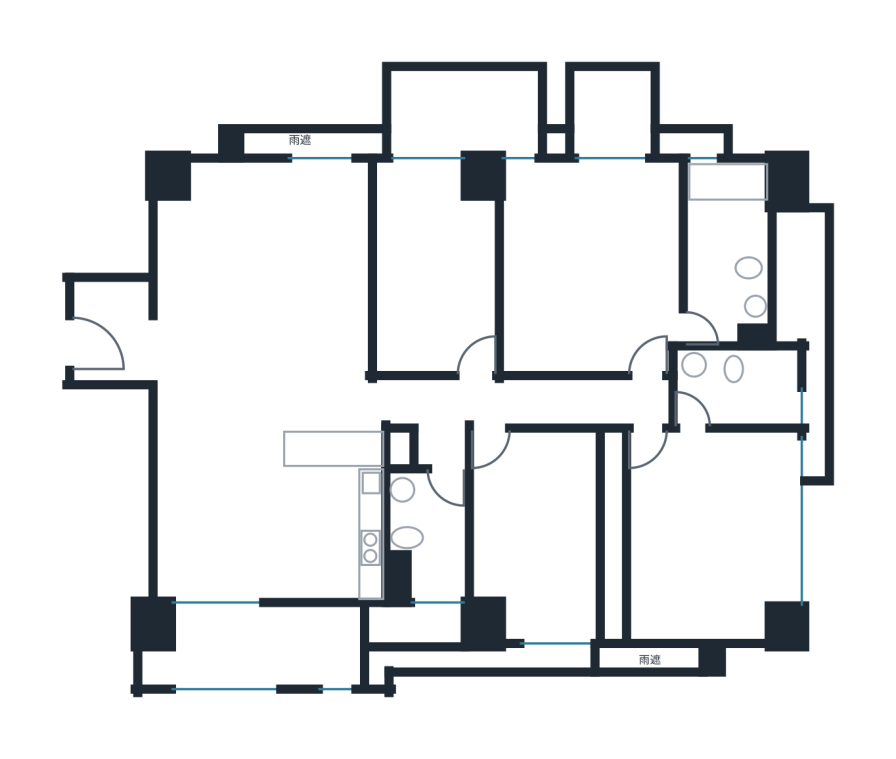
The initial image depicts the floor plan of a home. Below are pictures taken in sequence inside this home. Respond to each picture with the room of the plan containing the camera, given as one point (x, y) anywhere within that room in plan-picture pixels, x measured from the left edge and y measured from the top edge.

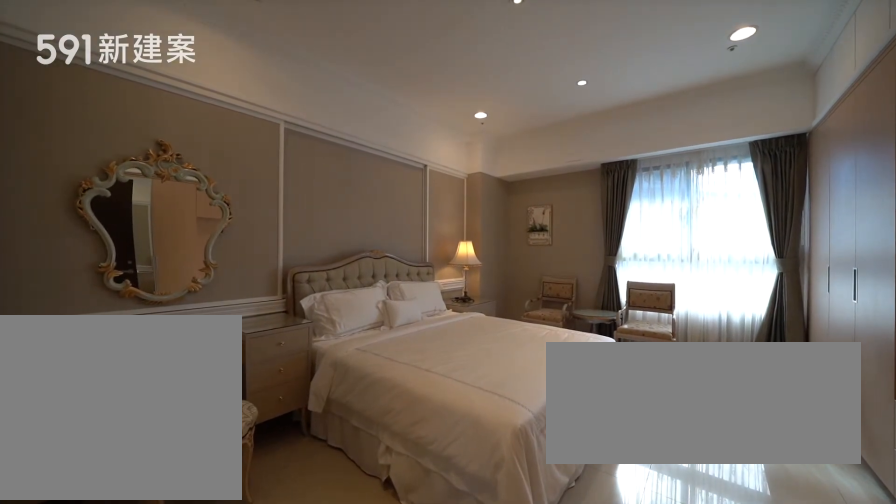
(702, 539)
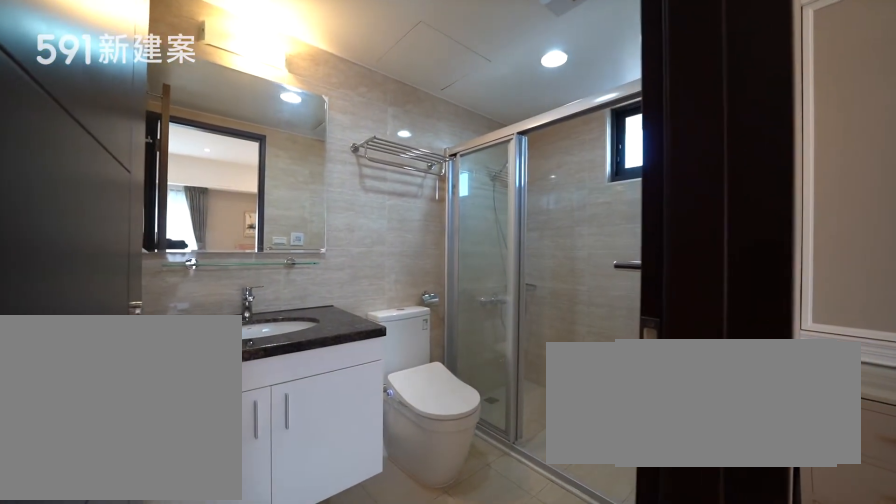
(744, 386)
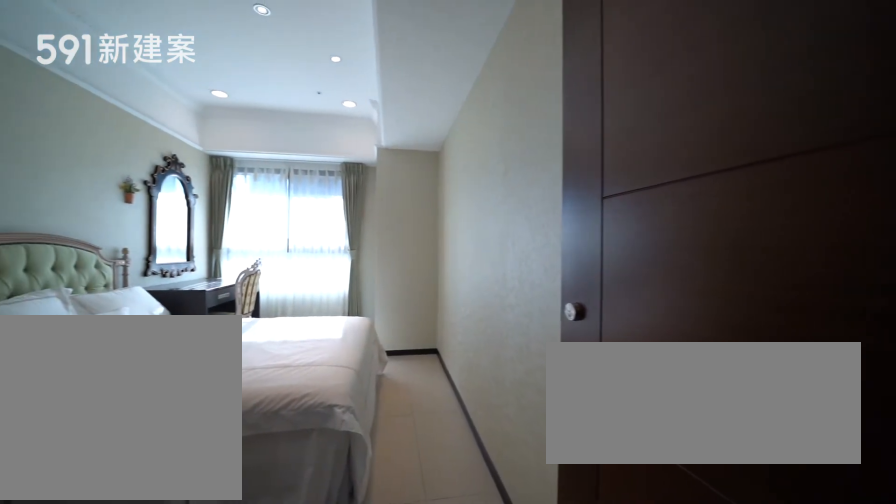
(536, 543)
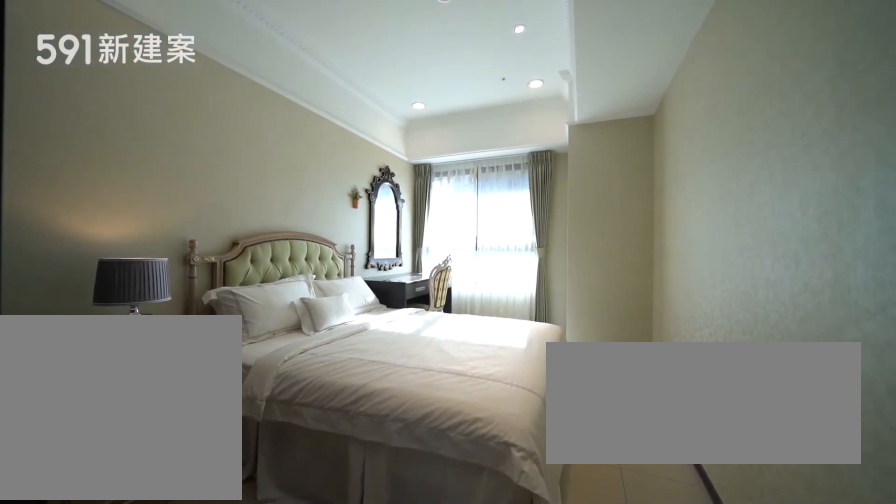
(536, 543)
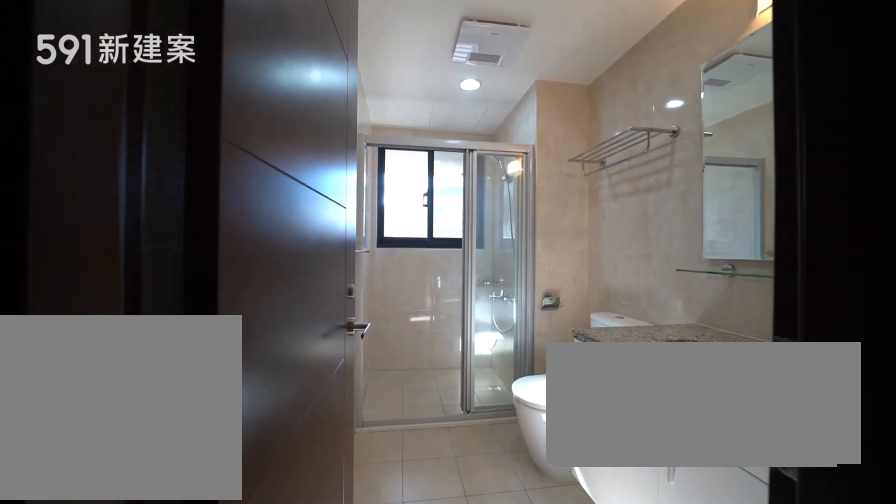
(425, 544)
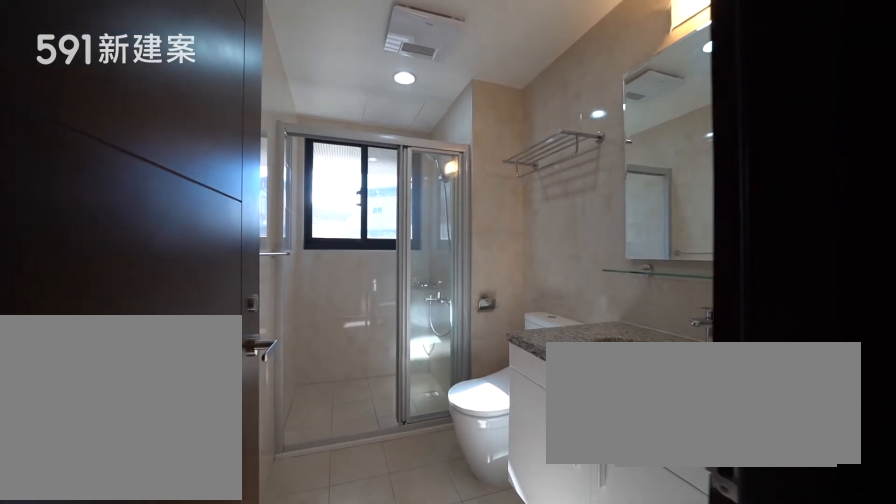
(425, 544)
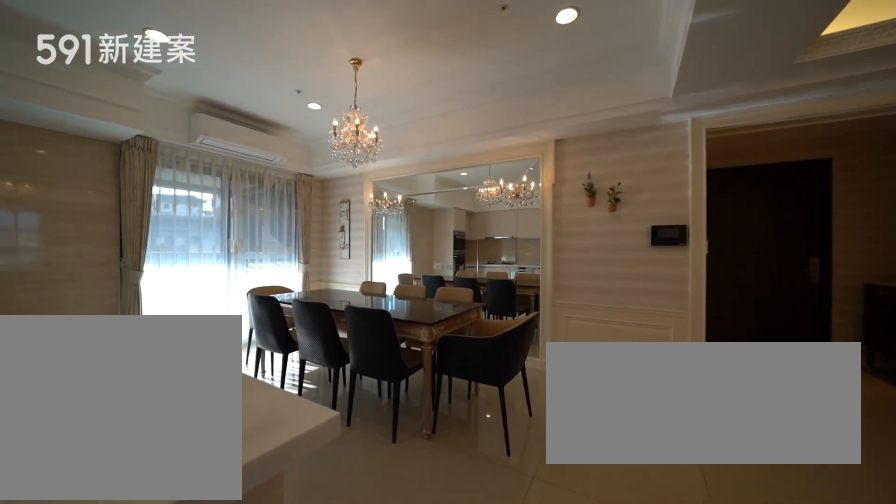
(216, 519)
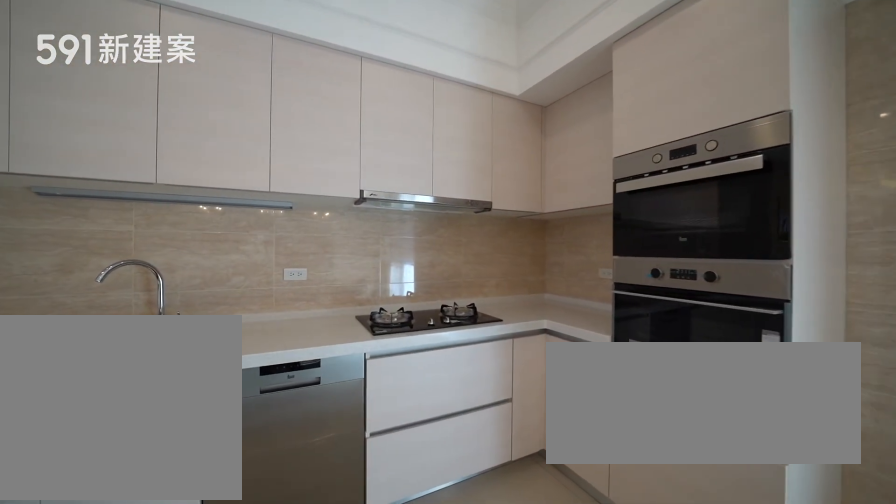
(326, 521)
